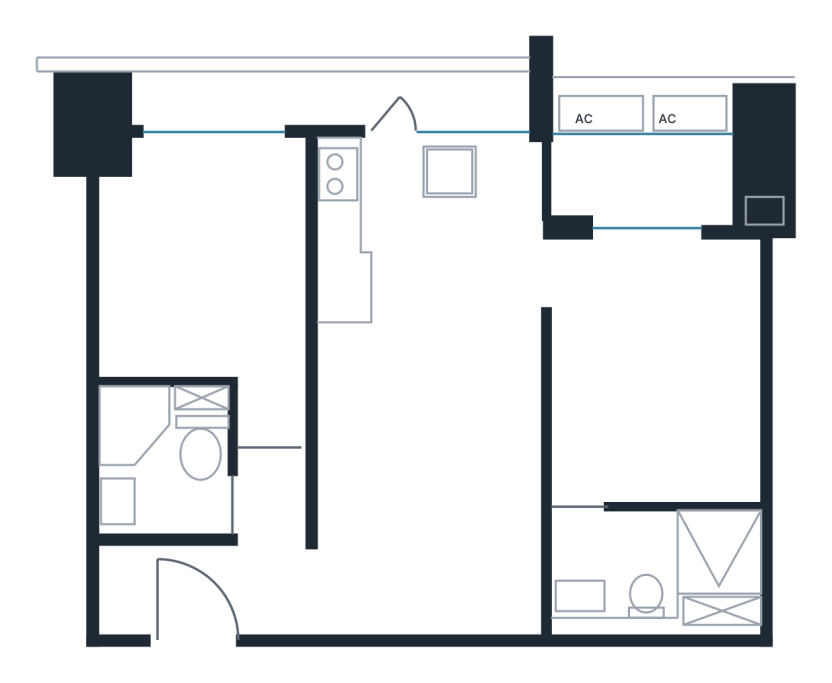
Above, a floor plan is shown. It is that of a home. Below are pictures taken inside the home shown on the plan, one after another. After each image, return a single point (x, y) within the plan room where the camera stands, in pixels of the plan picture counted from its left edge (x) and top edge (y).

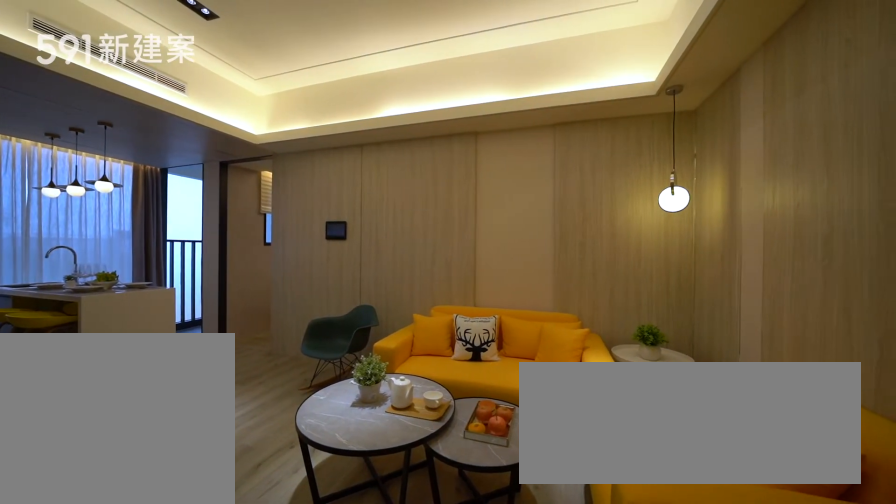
(433, 485)
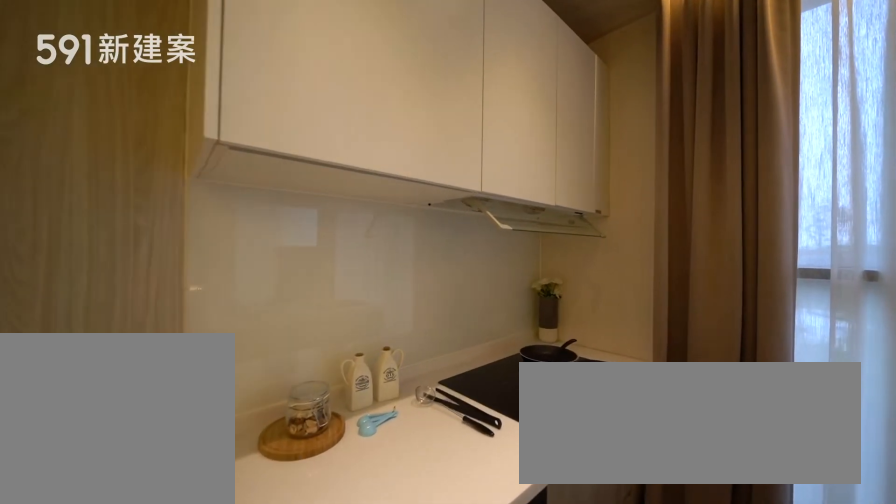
(374, 206)
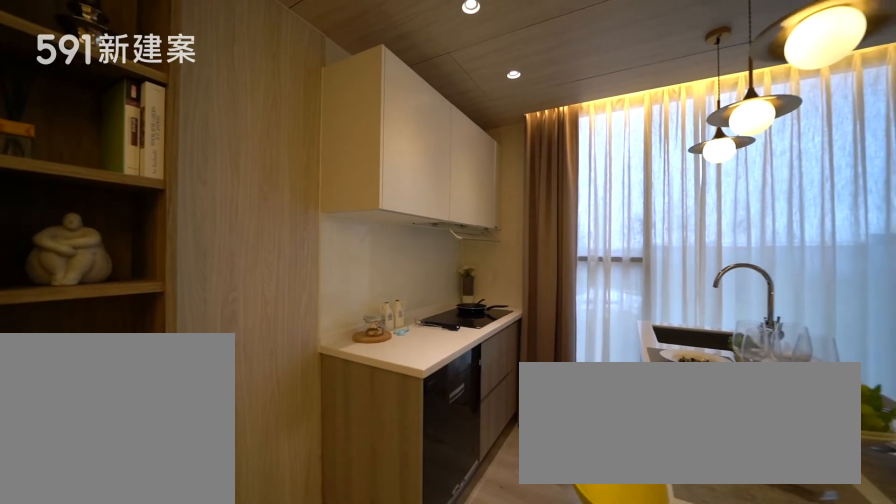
(449, 258)
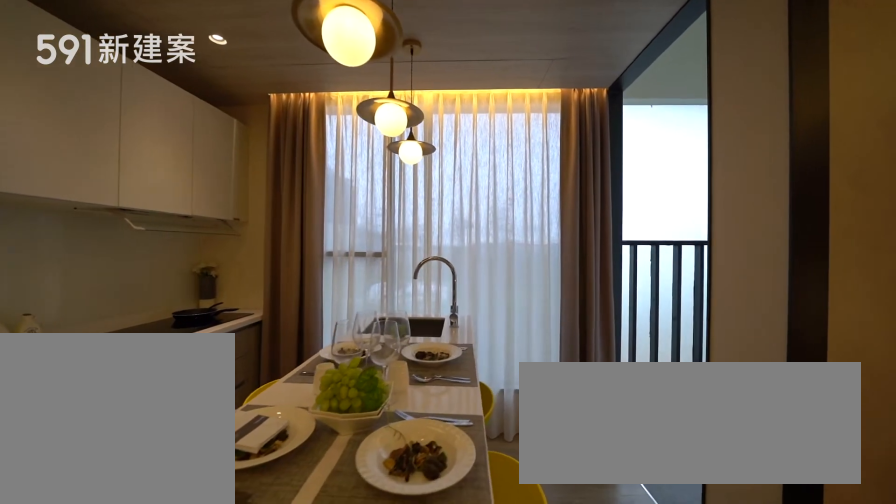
(449, 258)
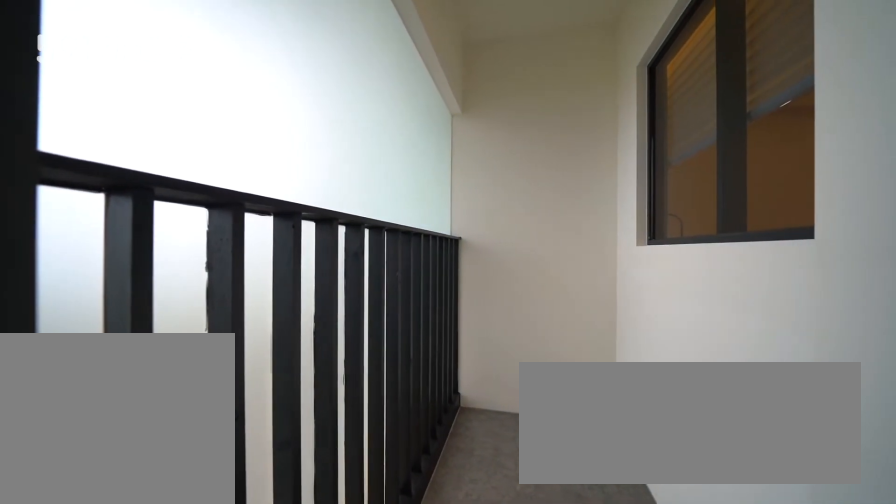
(649, 182)
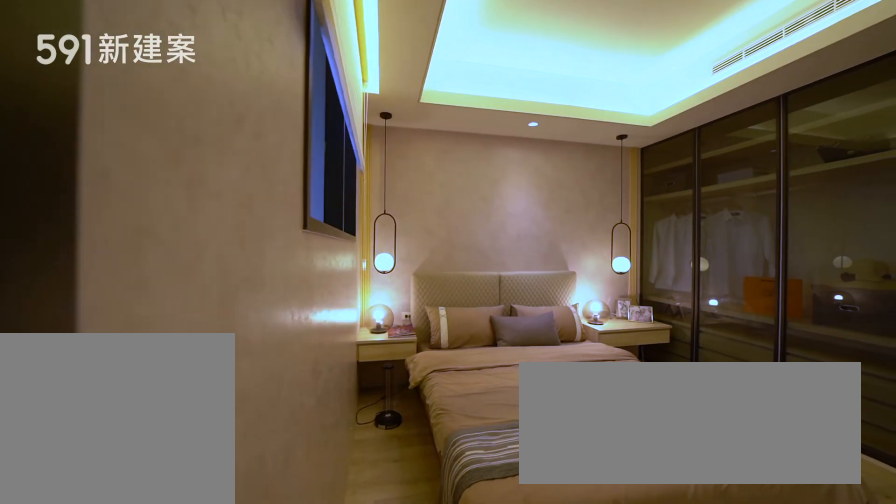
(656, 373)
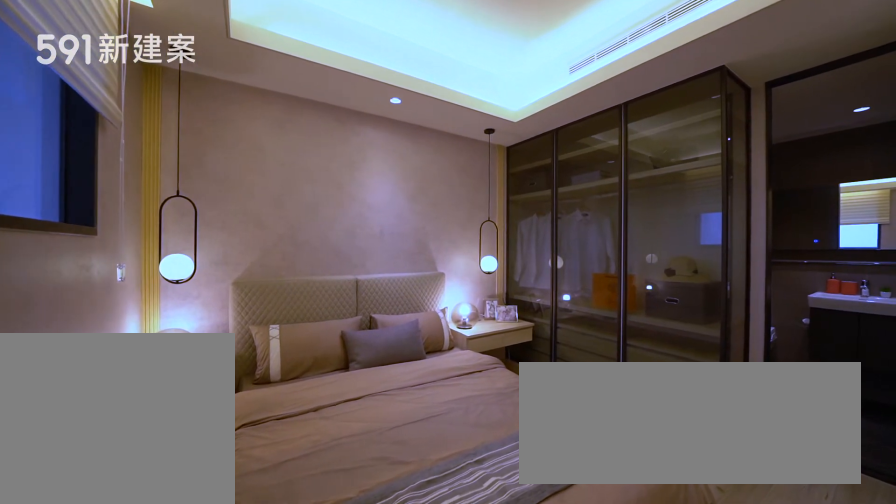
(656, 373)
